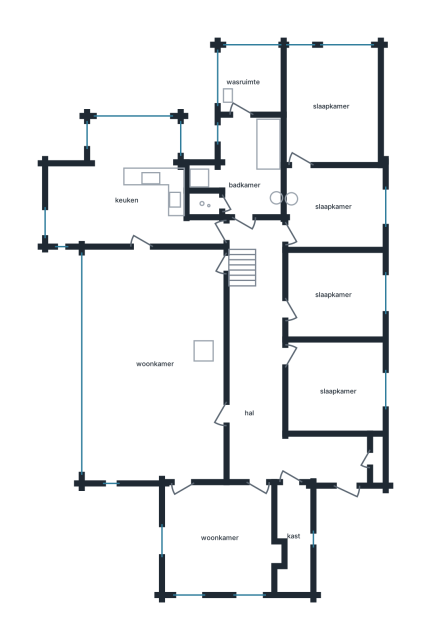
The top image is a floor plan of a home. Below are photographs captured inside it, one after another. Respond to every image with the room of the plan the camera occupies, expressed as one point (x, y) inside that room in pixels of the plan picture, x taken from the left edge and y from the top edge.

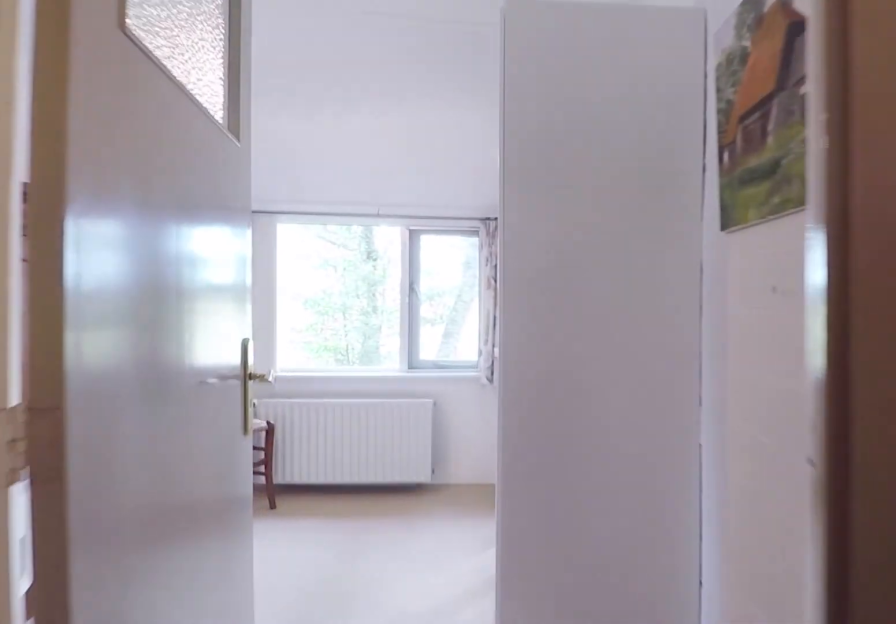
(272, 378)
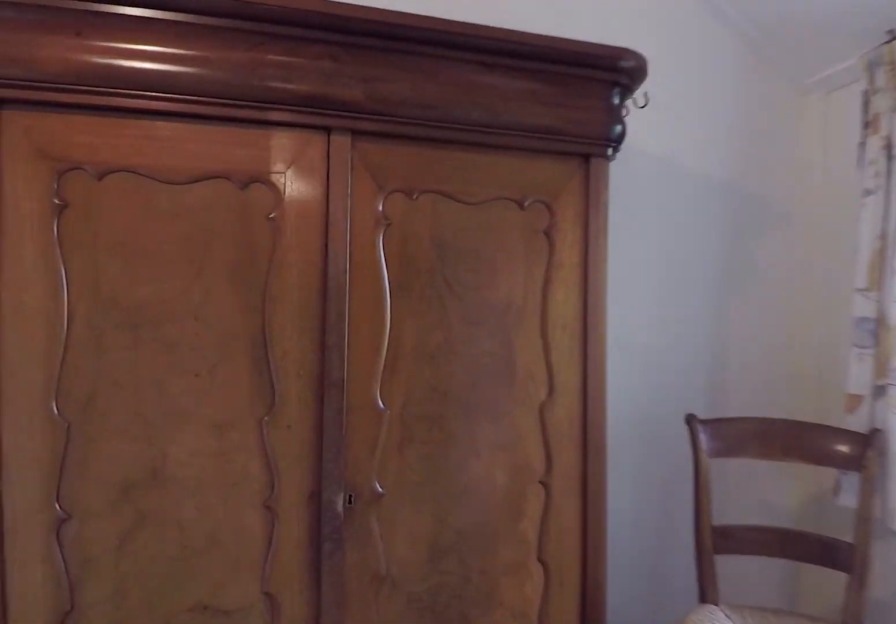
(333, 207)
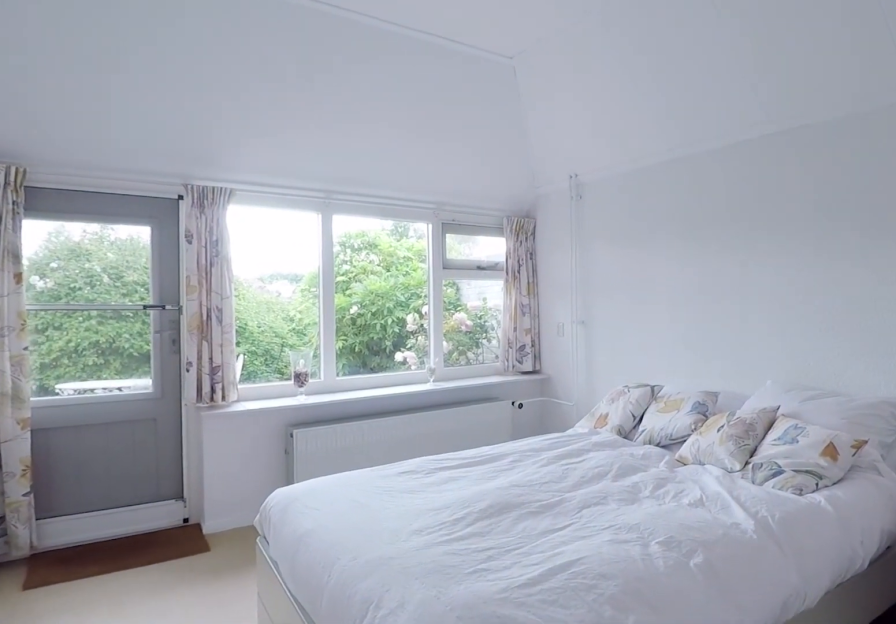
(330, 105)
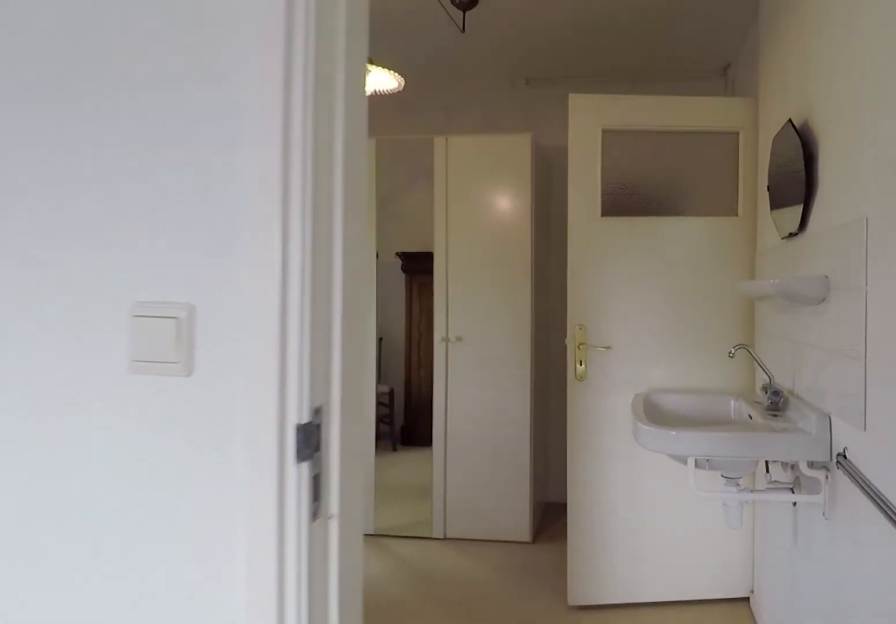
(330, 105)
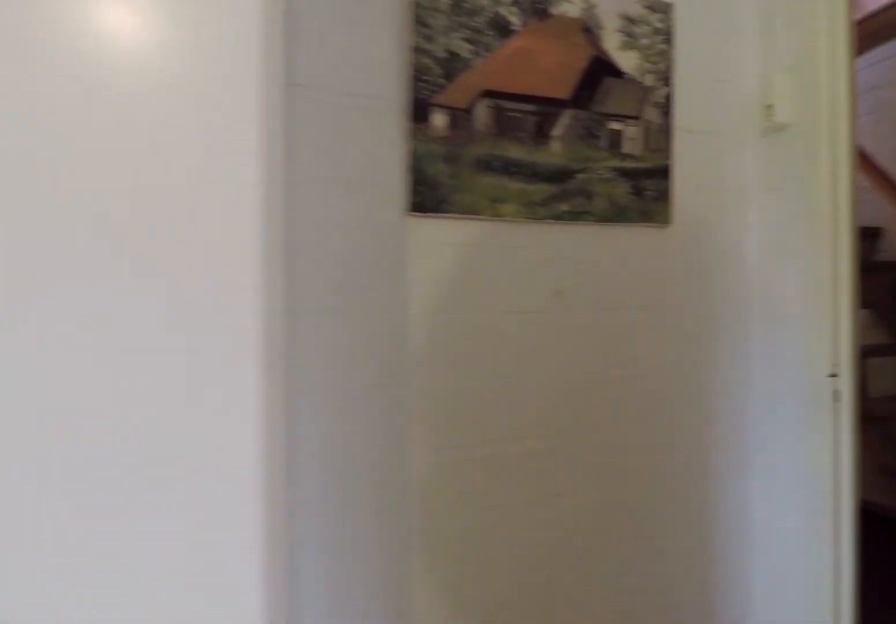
(333, 207)
